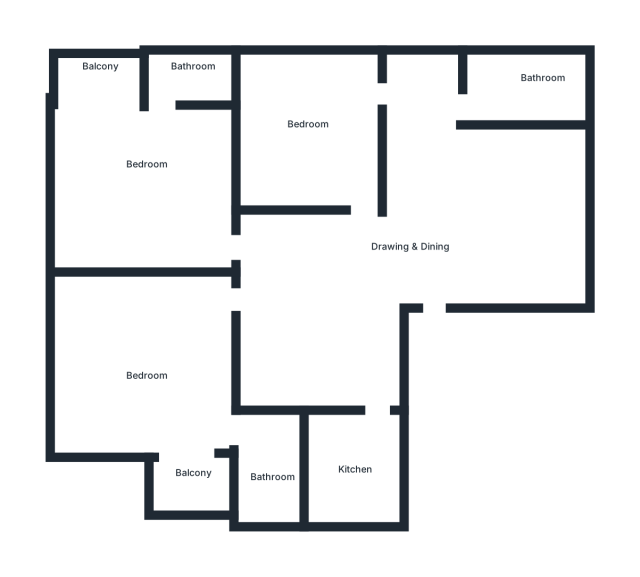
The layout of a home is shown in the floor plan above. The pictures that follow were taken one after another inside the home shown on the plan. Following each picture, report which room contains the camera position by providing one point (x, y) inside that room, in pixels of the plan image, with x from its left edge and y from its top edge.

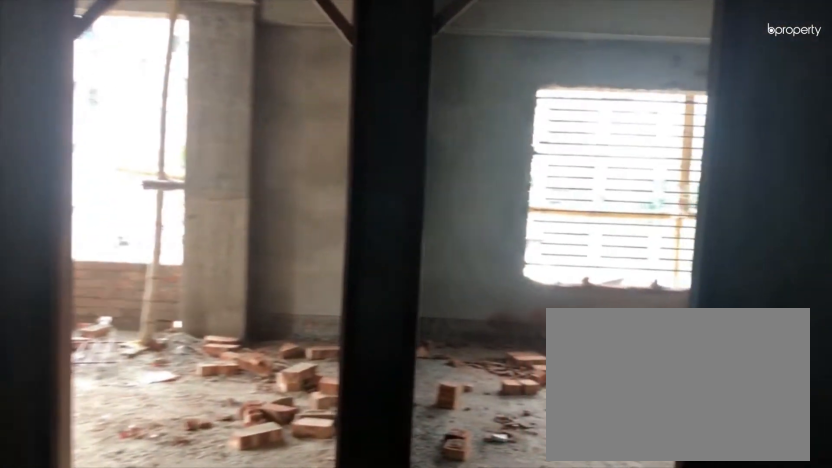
(360, 275)
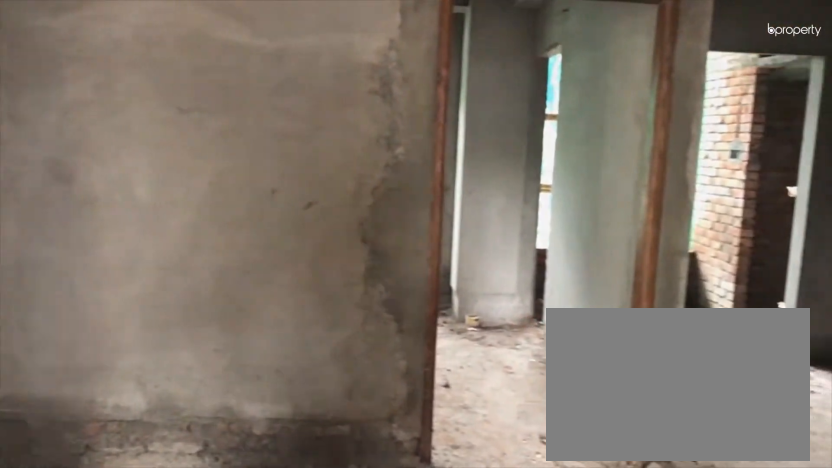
(360, 275)
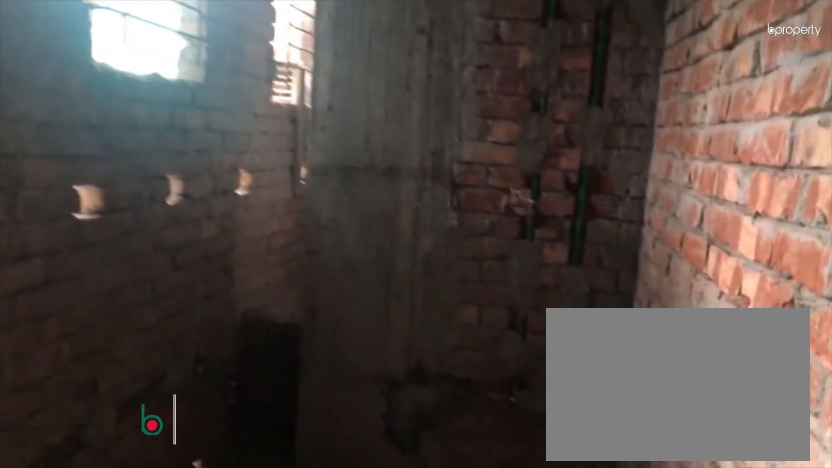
(512, 100)
